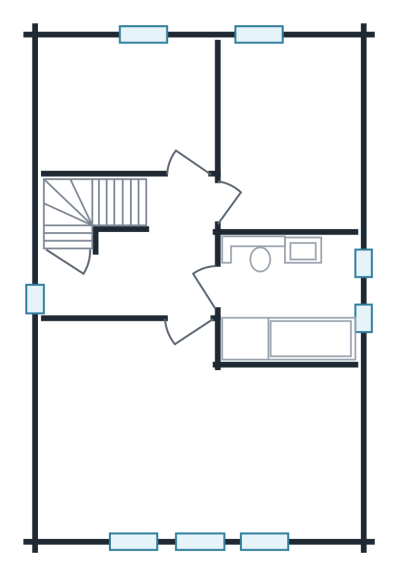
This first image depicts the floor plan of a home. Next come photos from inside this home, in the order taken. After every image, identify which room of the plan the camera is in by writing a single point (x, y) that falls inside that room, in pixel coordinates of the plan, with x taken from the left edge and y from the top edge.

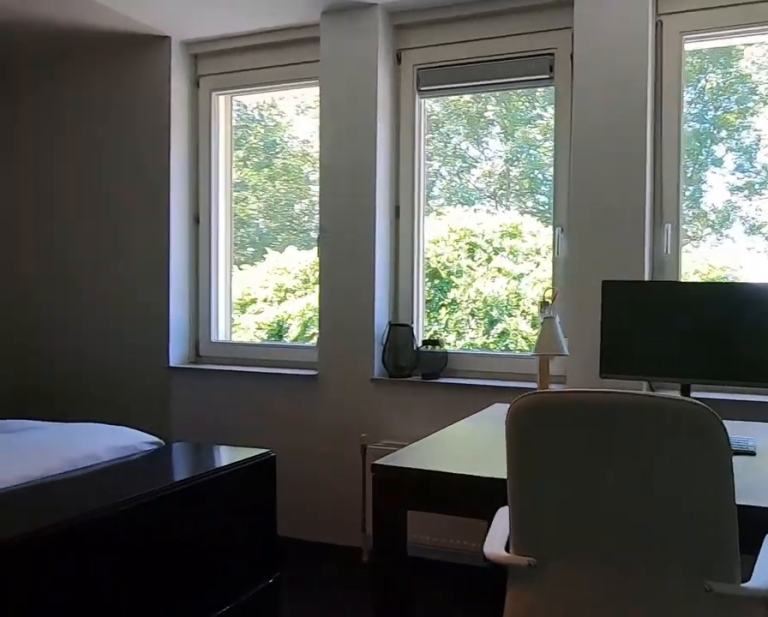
(189, 437)
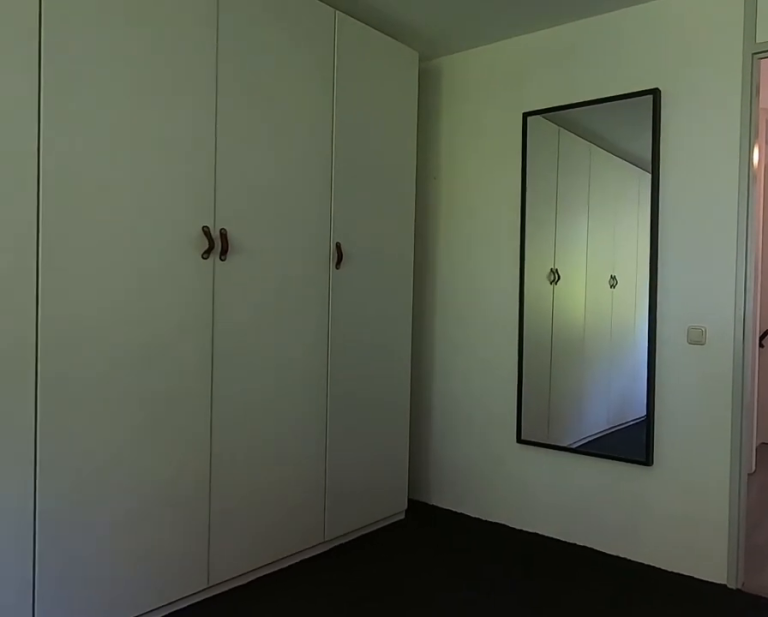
(189, 437)
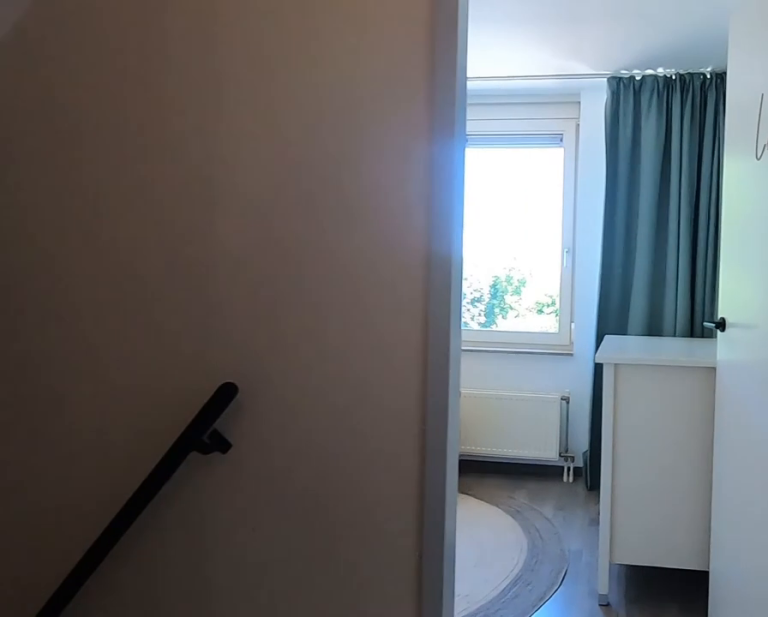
(143, 260)
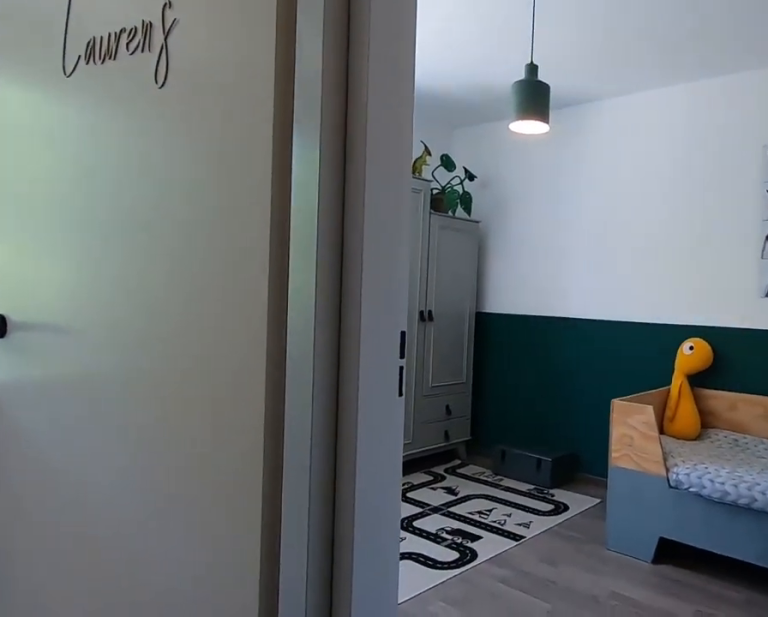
(143, 260)
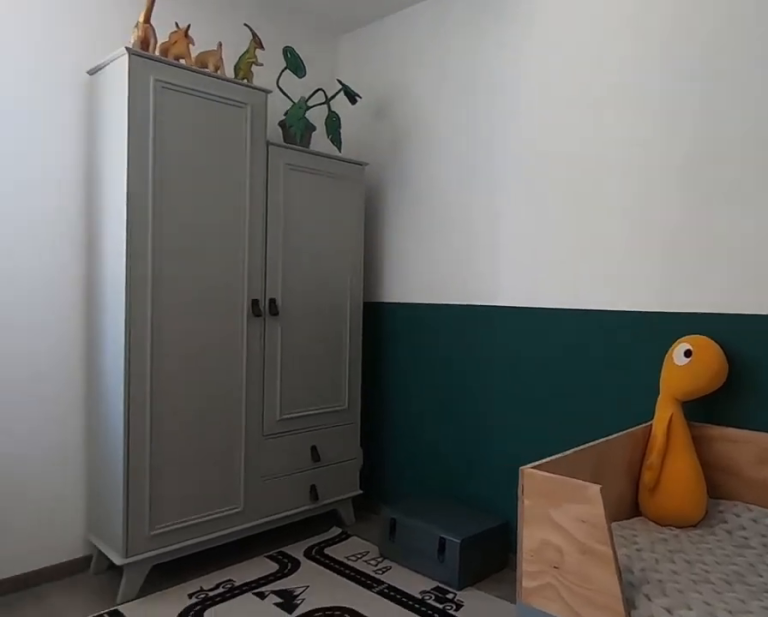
(287, 135)
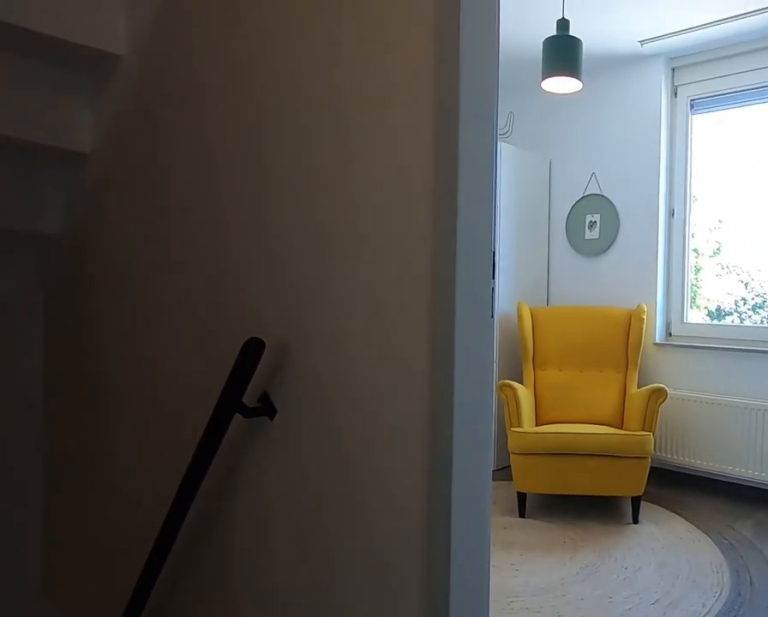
(143, 260)
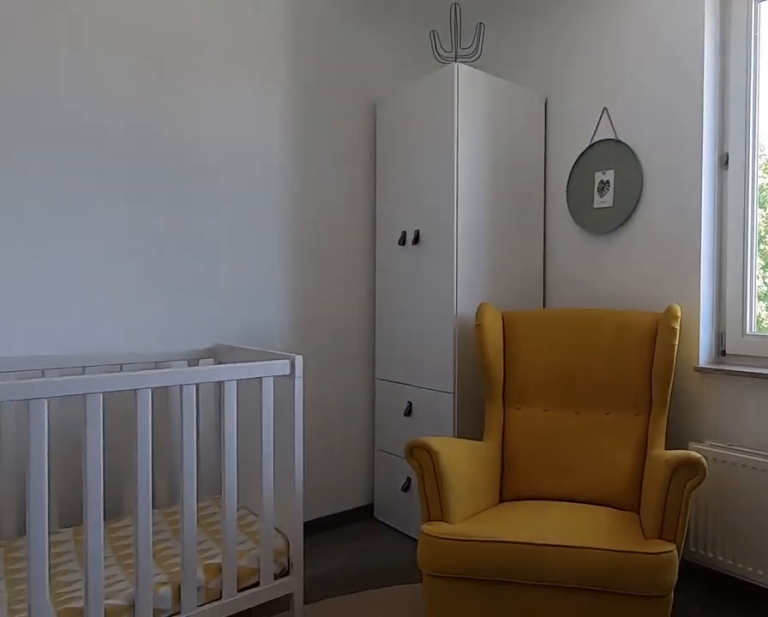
(129, 107)
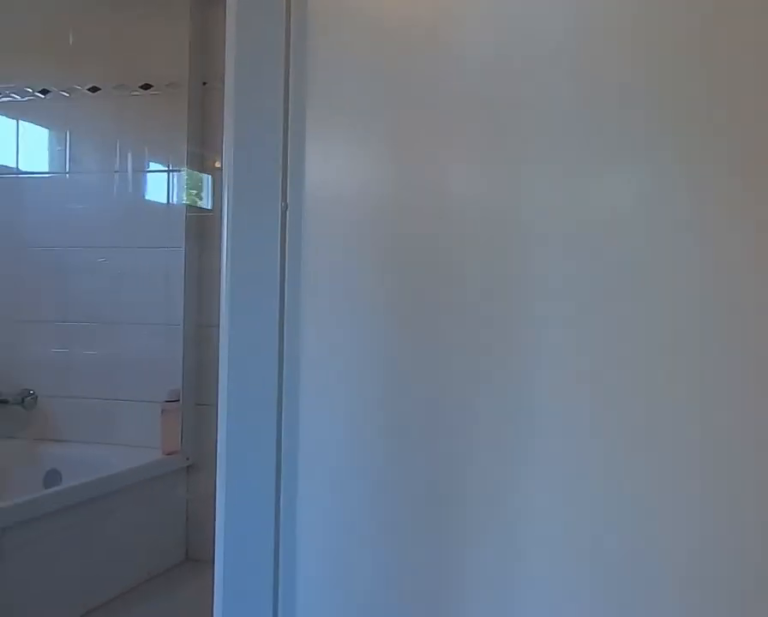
(143, 260)
